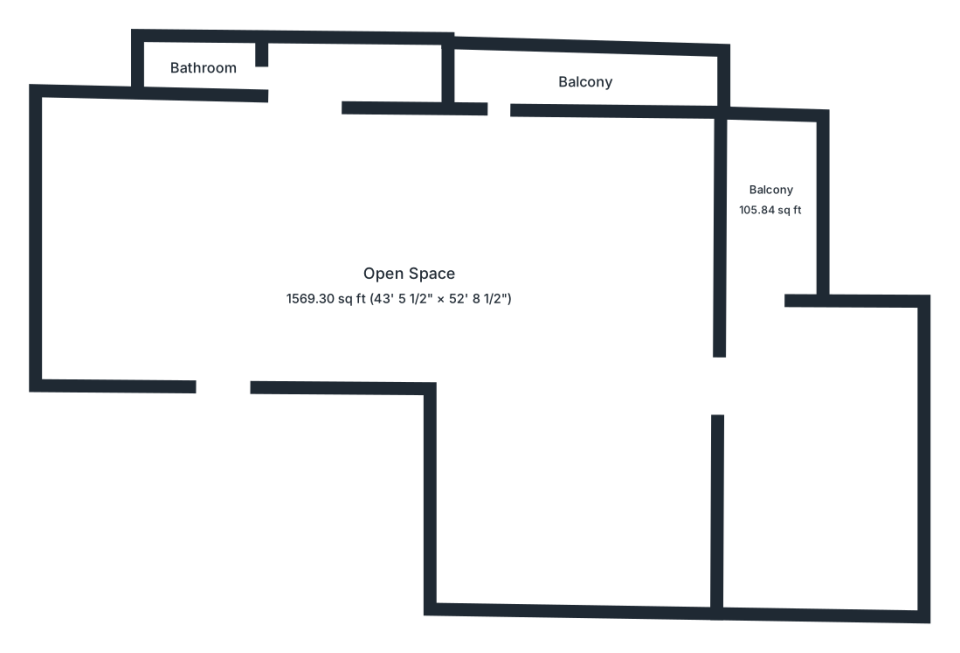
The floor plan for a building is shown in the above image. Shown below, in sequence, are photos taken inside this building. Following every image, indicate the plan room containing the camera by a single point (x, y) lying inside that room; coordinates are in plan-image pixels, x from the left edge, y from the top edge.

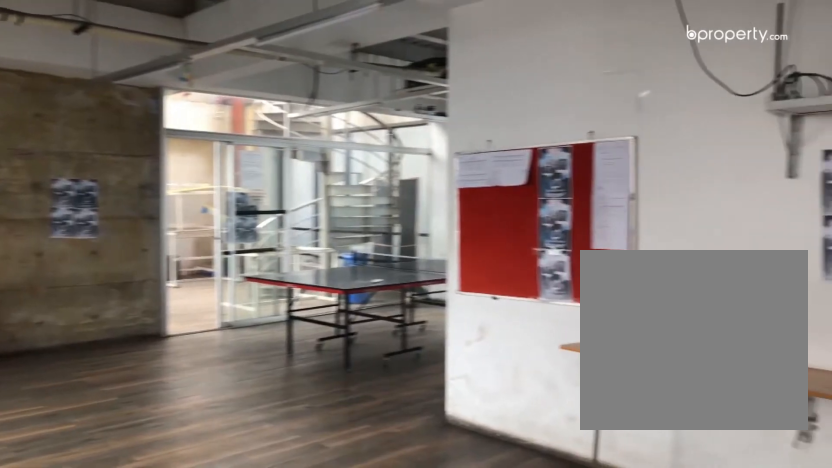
(410, 270)
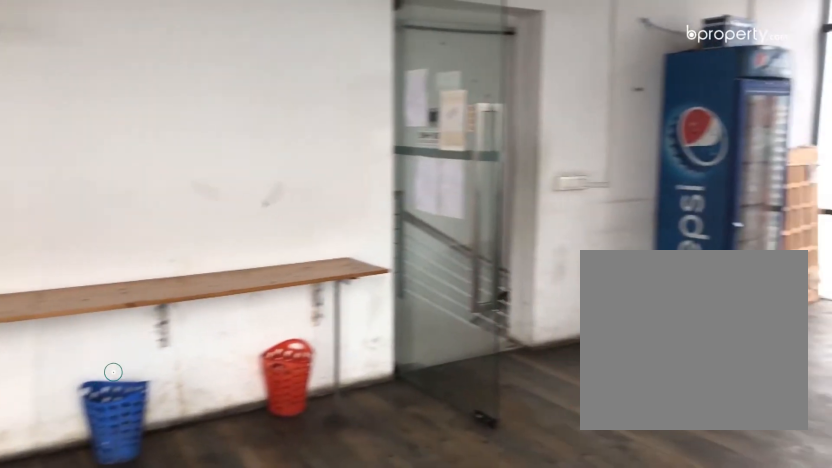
(410, 270)
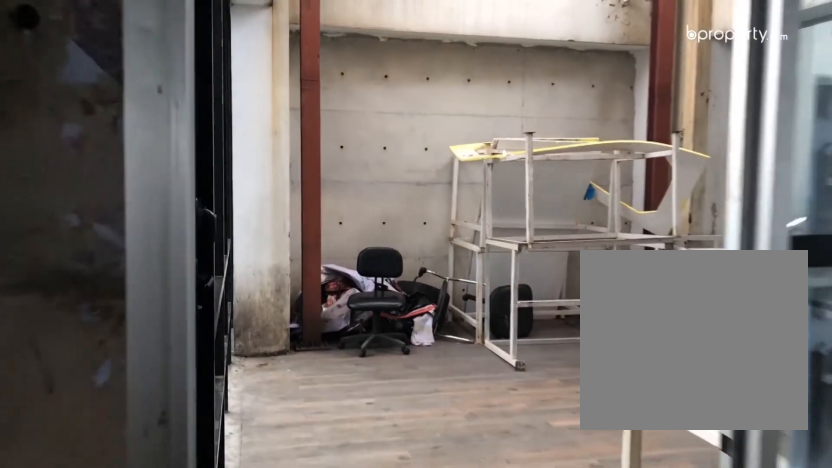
(813, 471)
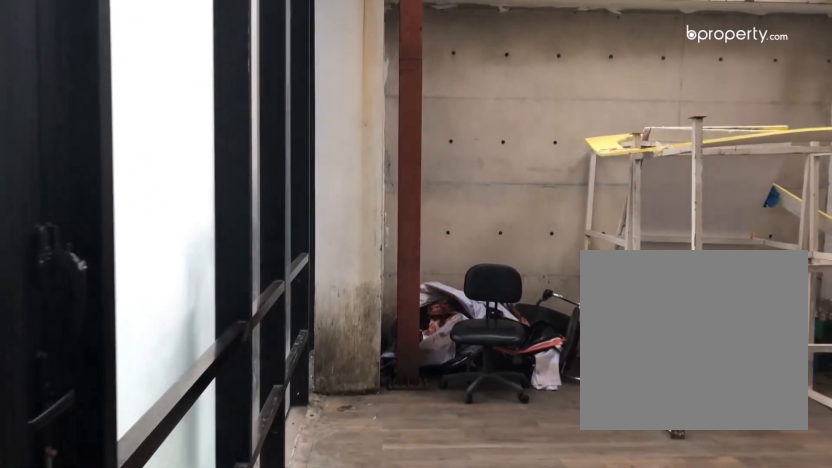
(813, 471)
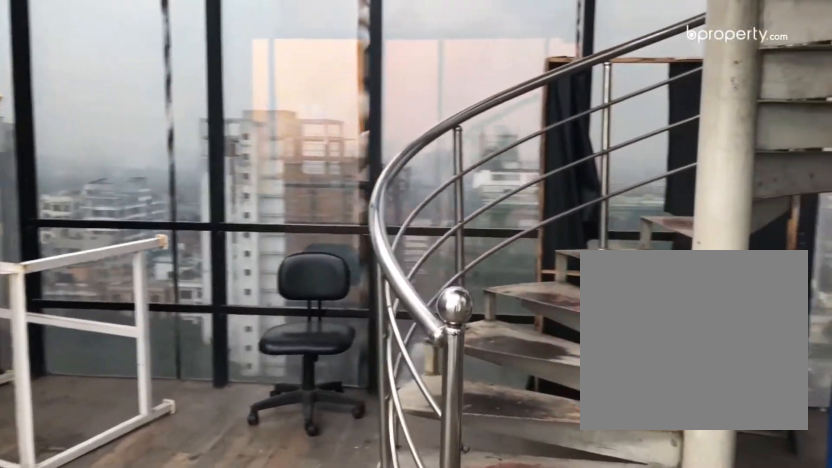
(813, 471)
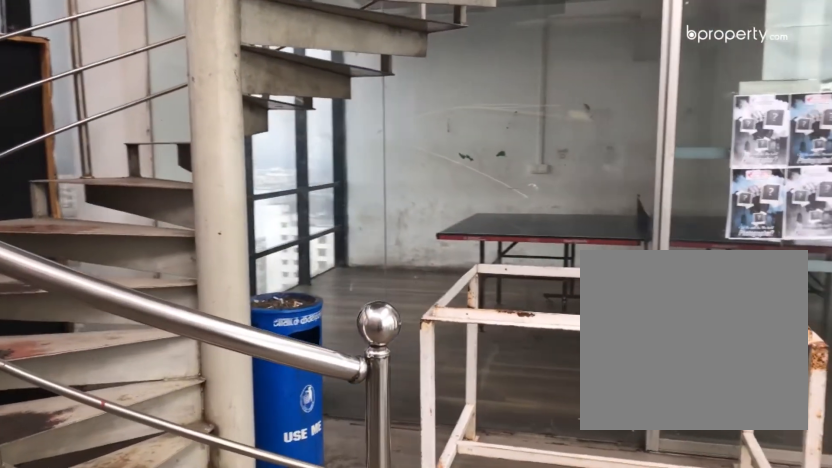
(813, 471)
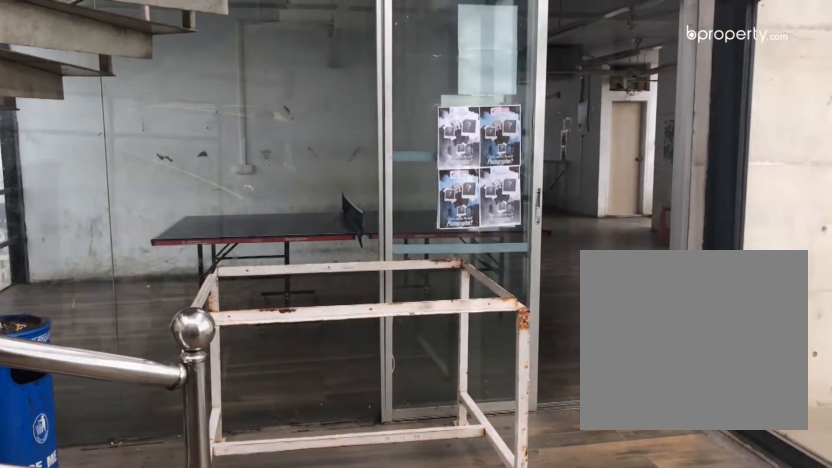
(813, 471)
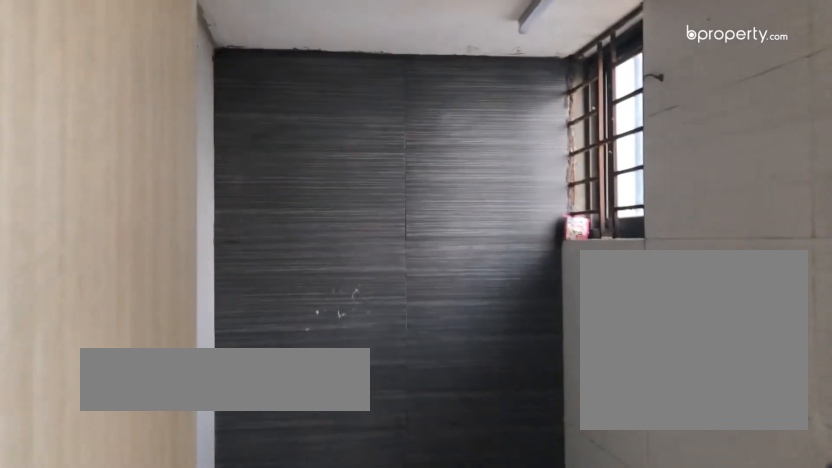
(206, 71)
